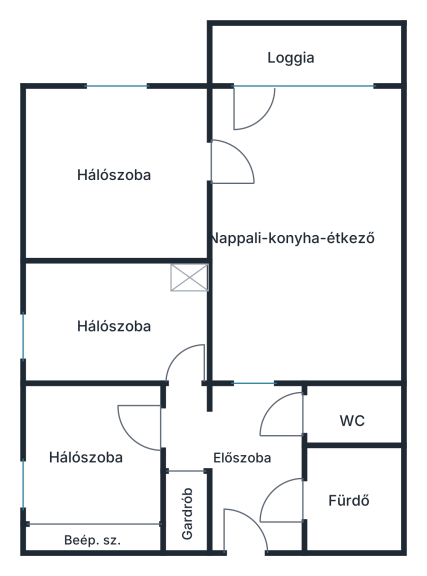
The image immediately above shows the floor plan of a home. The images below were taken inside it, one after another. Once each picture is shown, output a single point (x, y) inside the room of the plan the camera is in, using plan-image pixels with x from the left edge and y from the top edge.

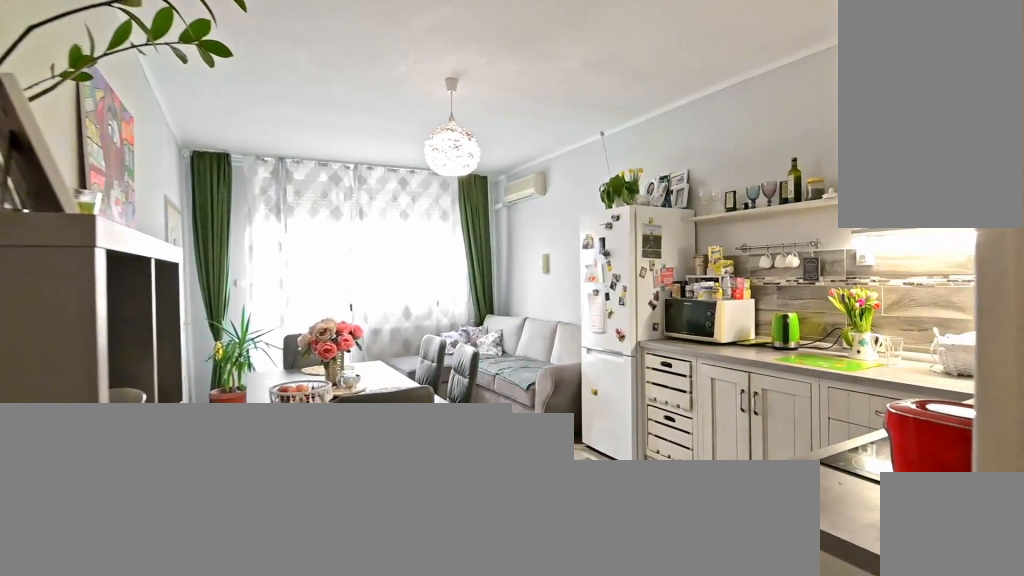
(309, 239)
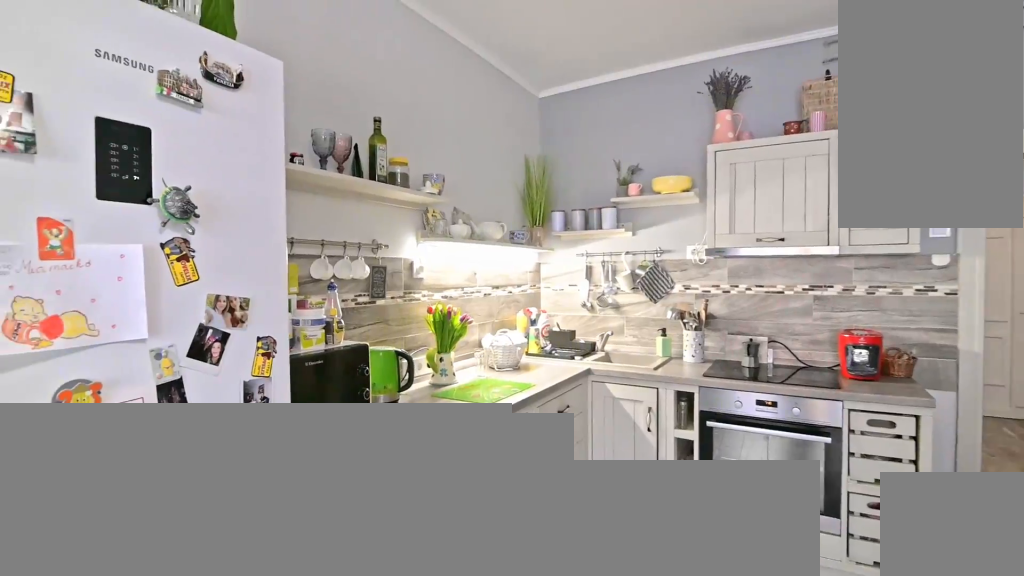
(309, 239)
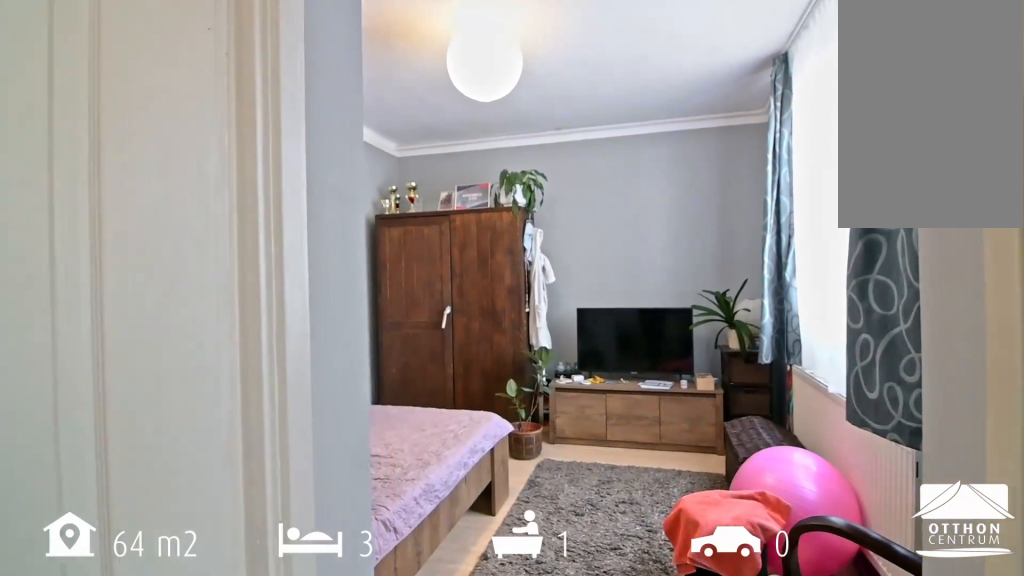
(117, 176)
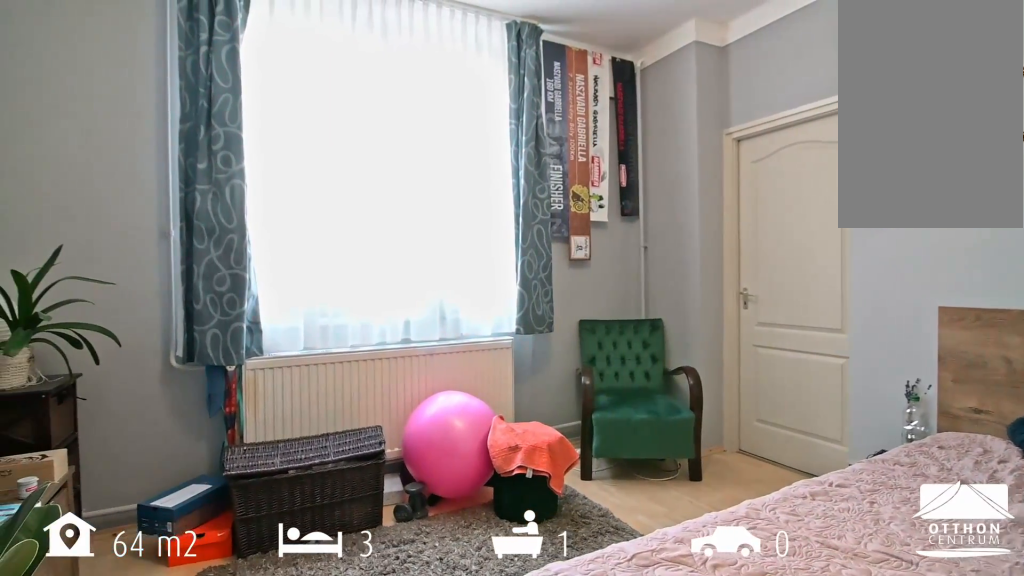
(117, 176)
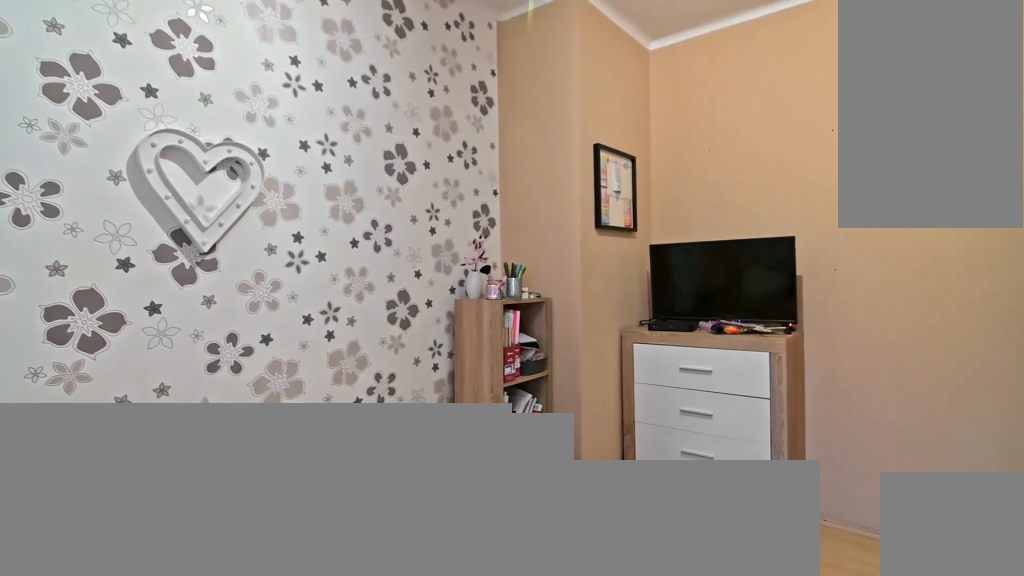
(122, 326)
